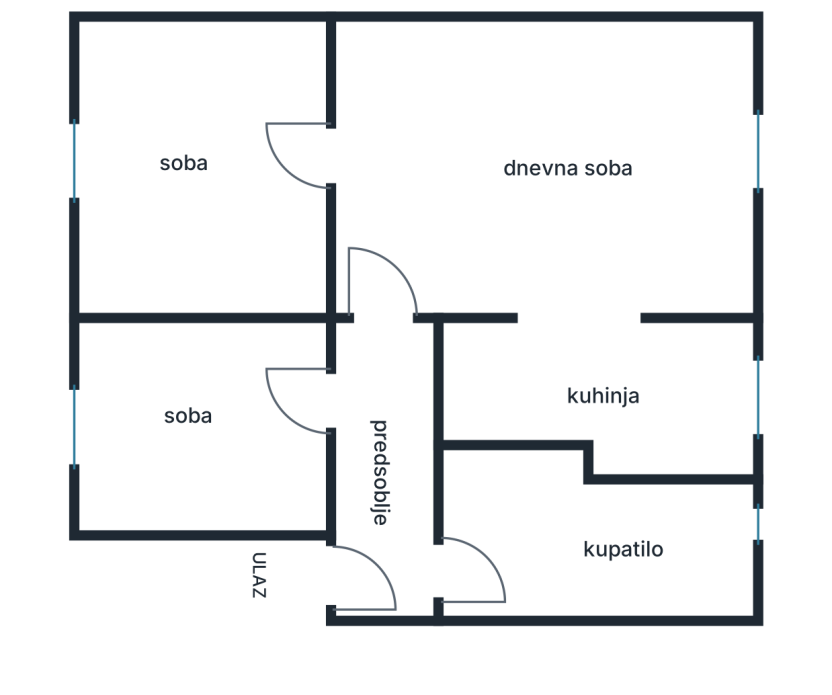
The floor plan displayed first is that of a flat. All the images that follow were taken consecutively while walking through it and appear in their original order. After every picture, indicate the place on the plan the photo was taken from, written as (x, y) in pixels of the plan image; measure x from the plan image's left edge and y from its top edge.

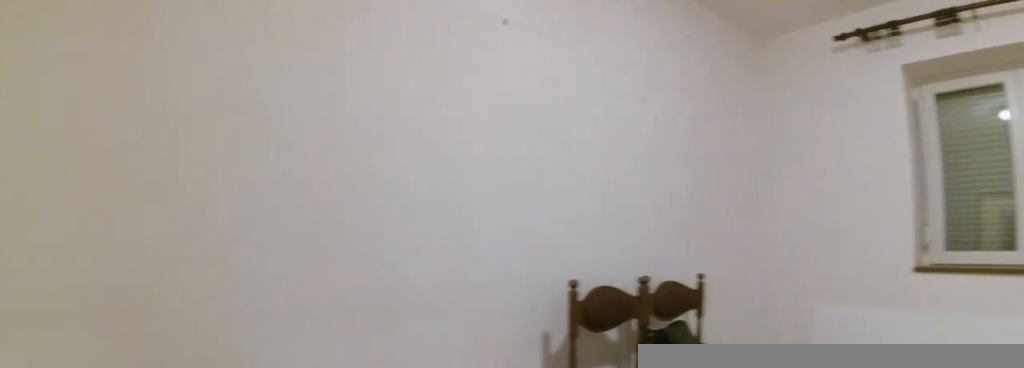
(379, 165)
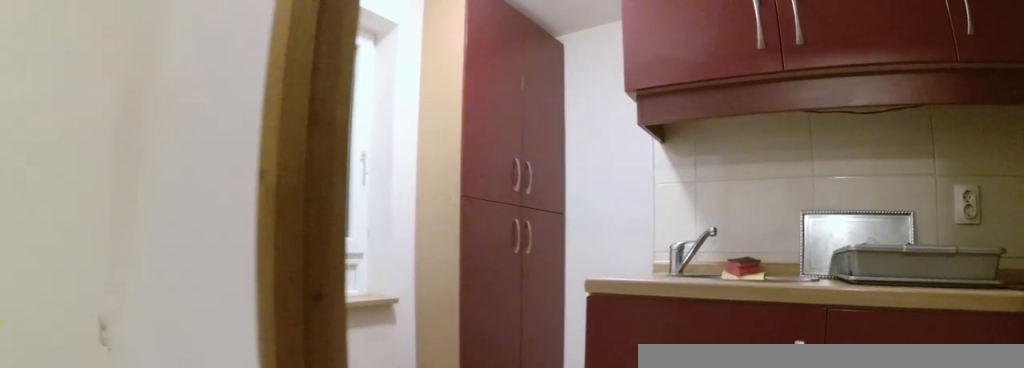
(520, 260)
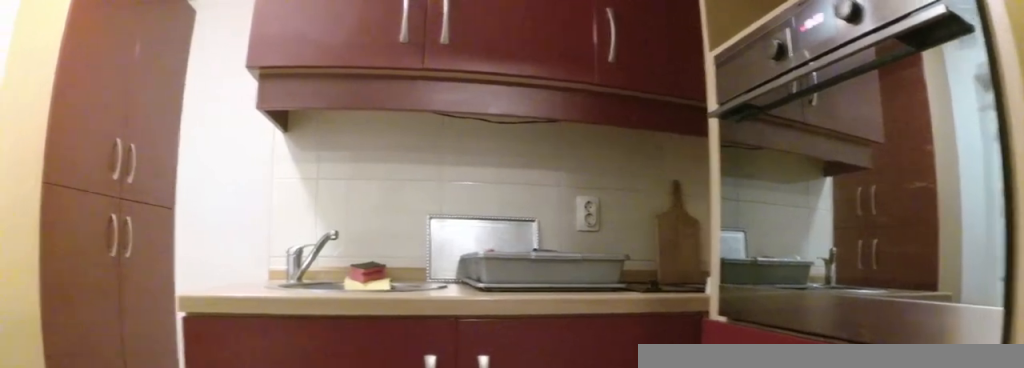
(566, 291)
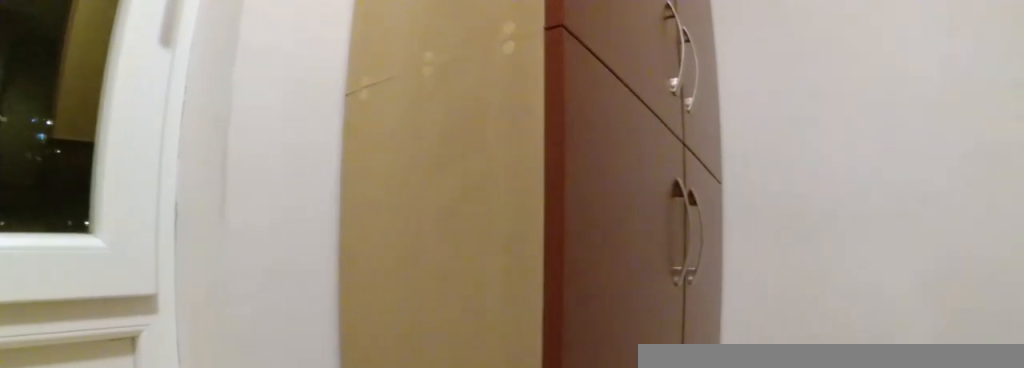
(717, 349)
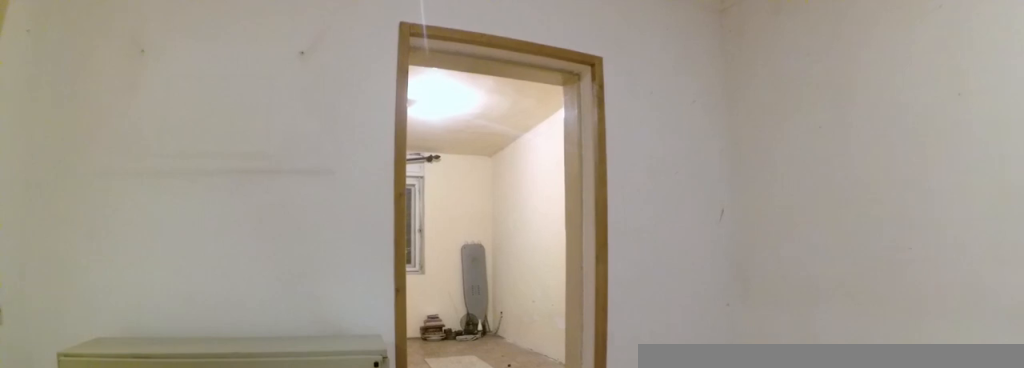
(544, 270)
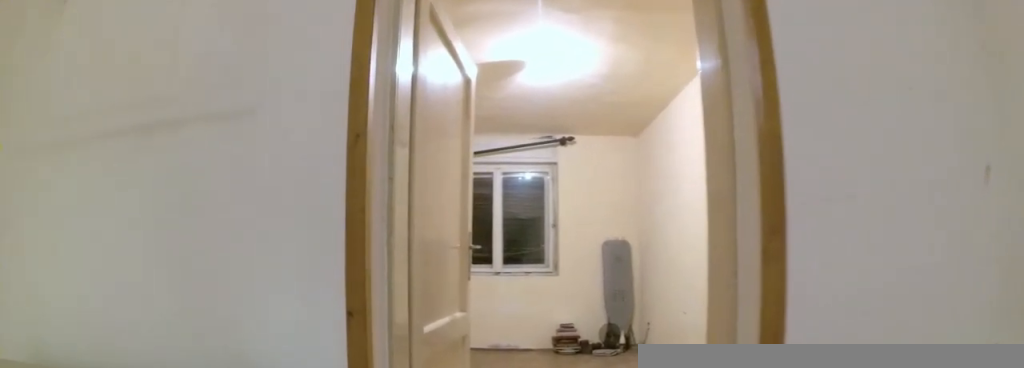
(445, 219)
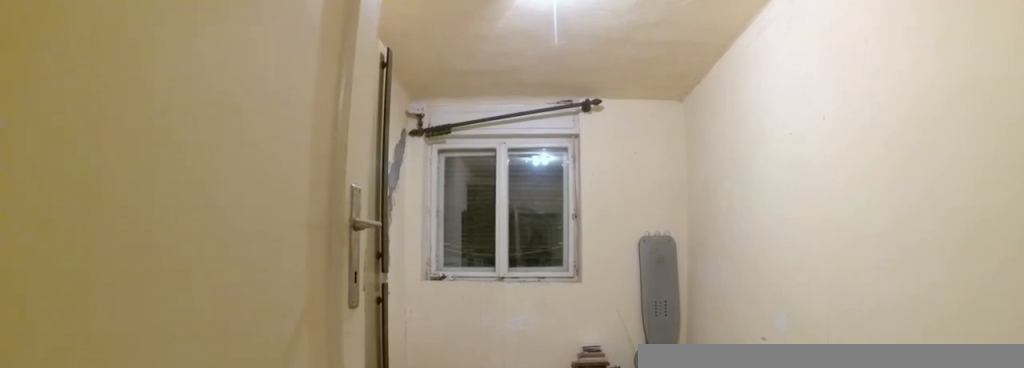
(360, 176)
